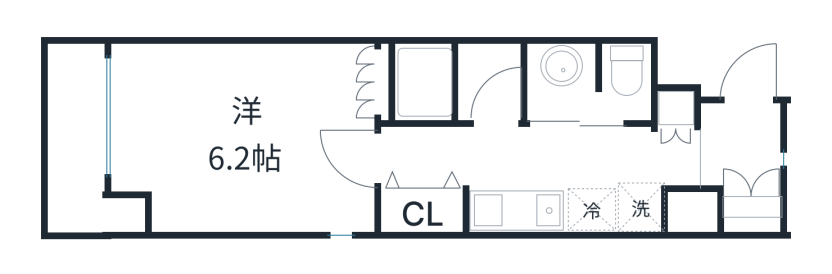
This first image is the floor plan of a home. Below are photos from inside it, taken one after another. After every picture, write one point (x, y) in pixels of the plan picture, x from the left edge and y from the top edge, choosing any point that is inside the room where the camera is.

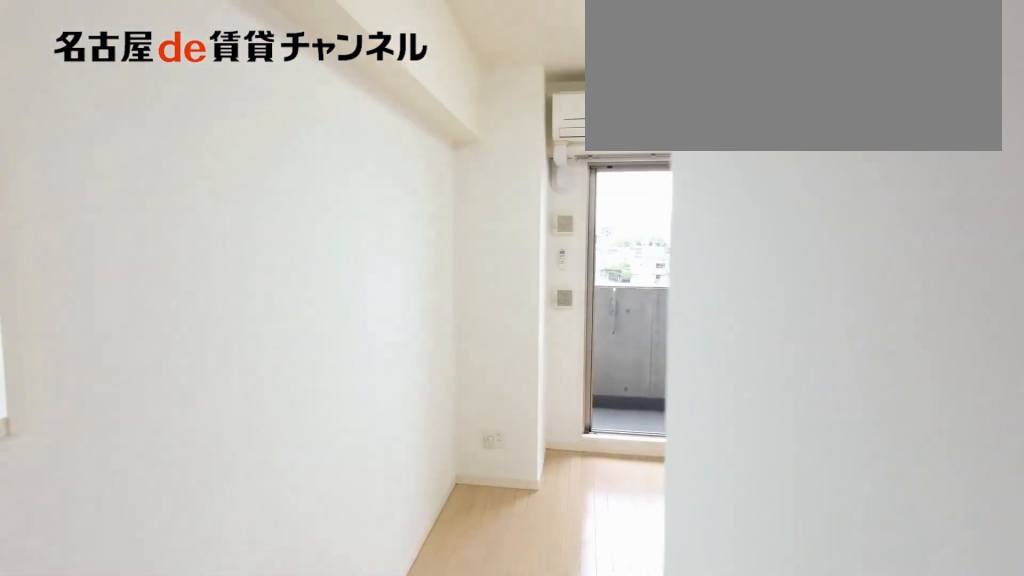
(242, 136)
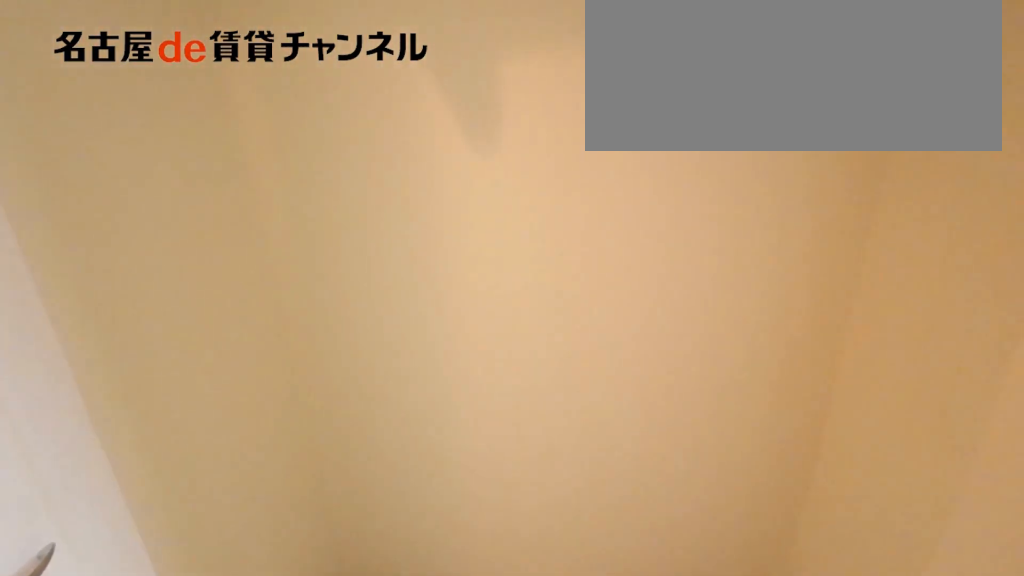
(424, 209)
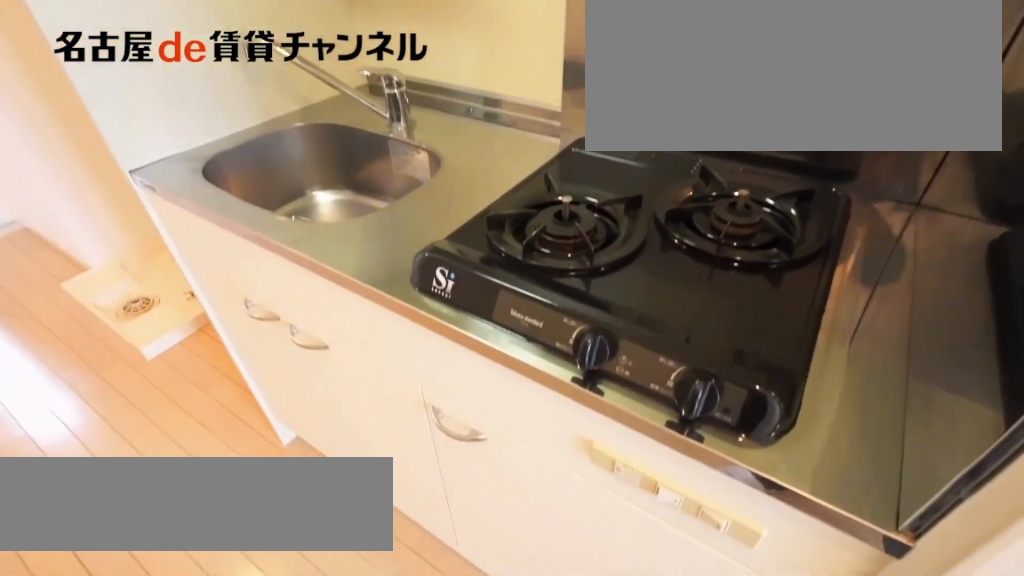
(538, 210)
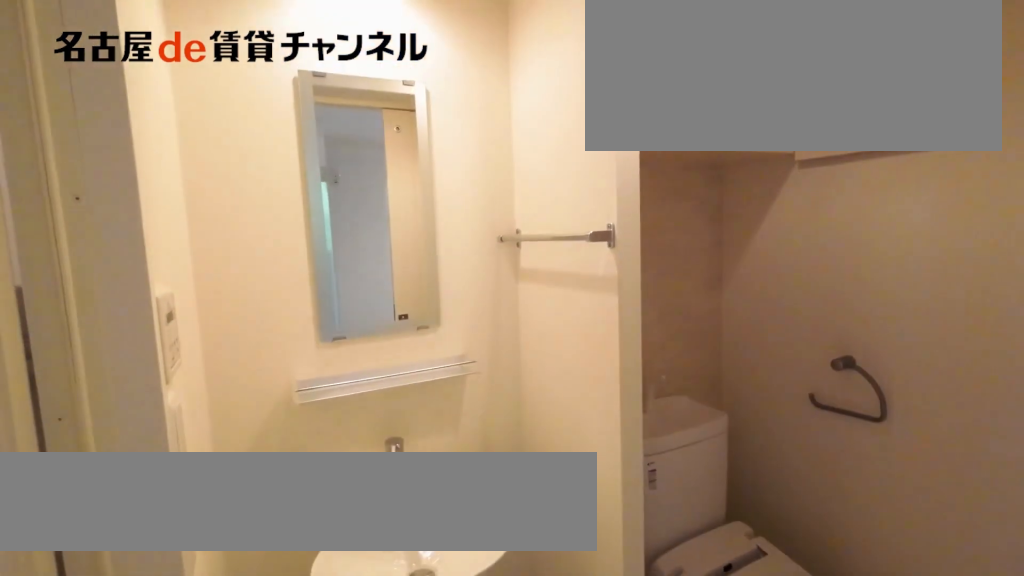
(589, 84)
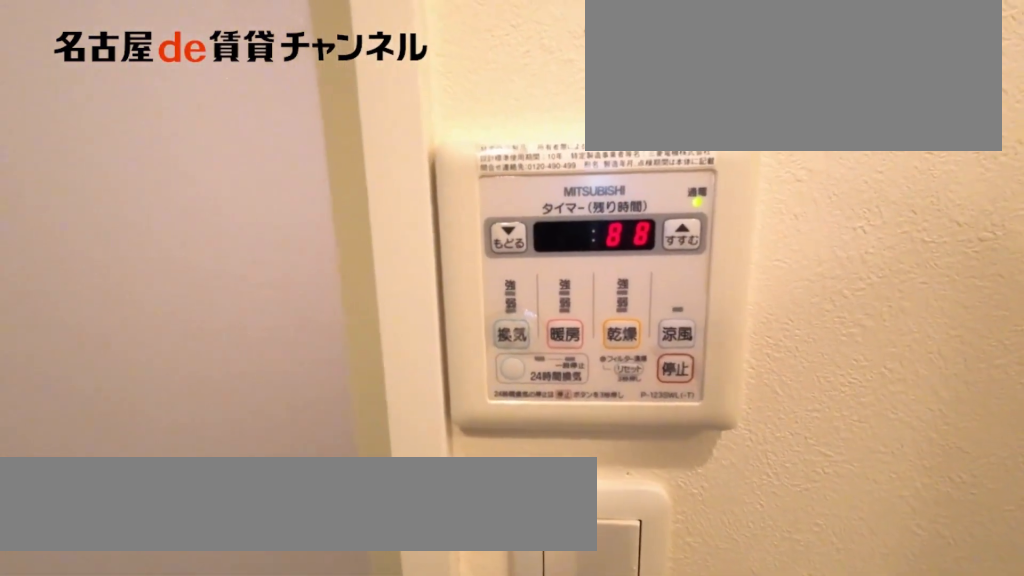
(589, 84)
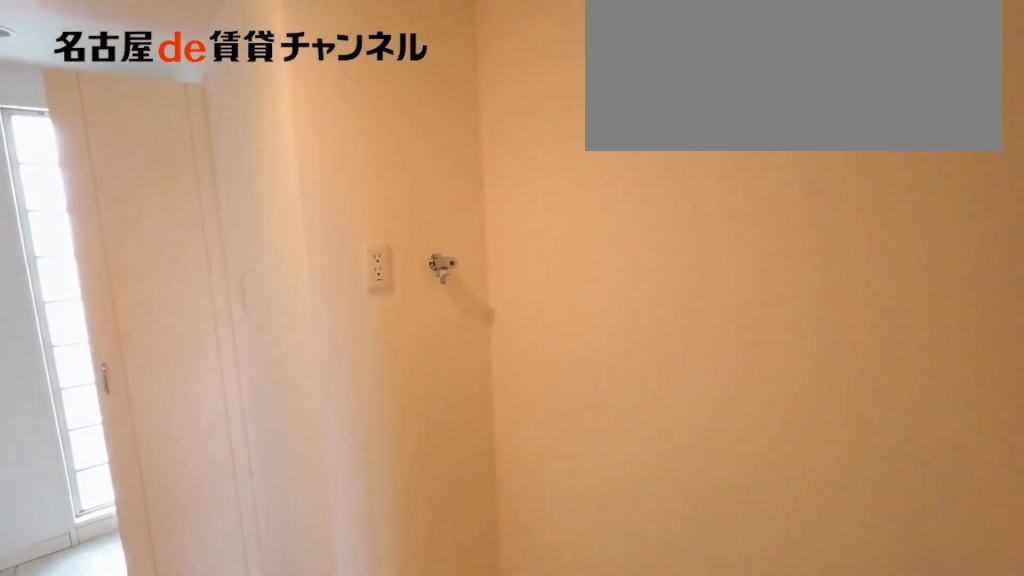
(641, 207)
